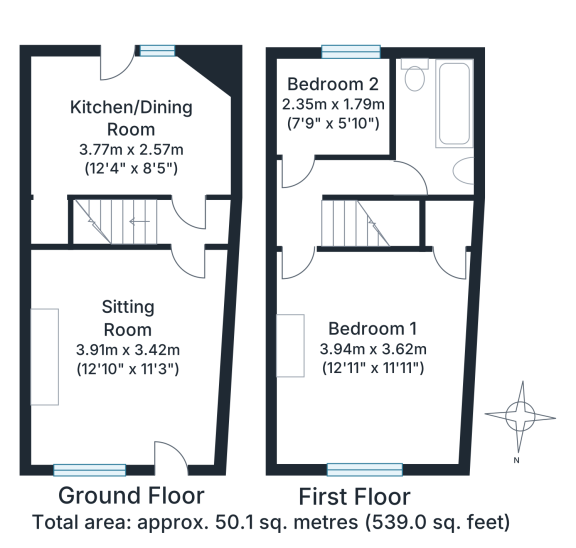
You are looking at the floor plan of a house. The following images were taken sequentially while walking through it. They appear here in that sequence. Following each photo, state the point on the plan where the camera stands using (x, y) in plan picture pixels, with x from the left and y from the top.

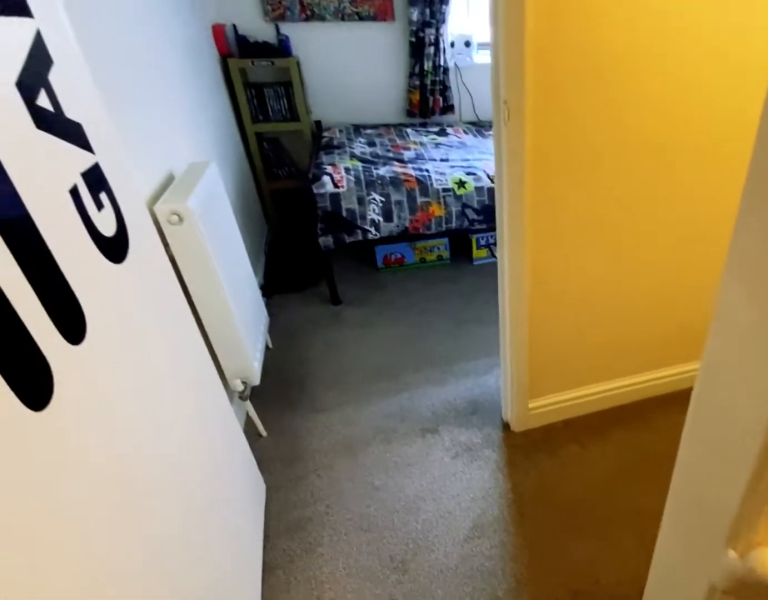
(302, 213)
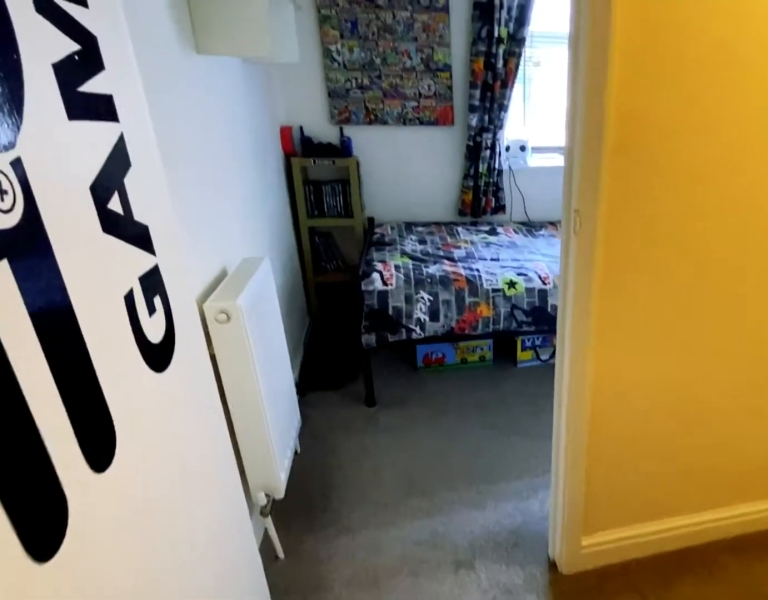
(296, 197)
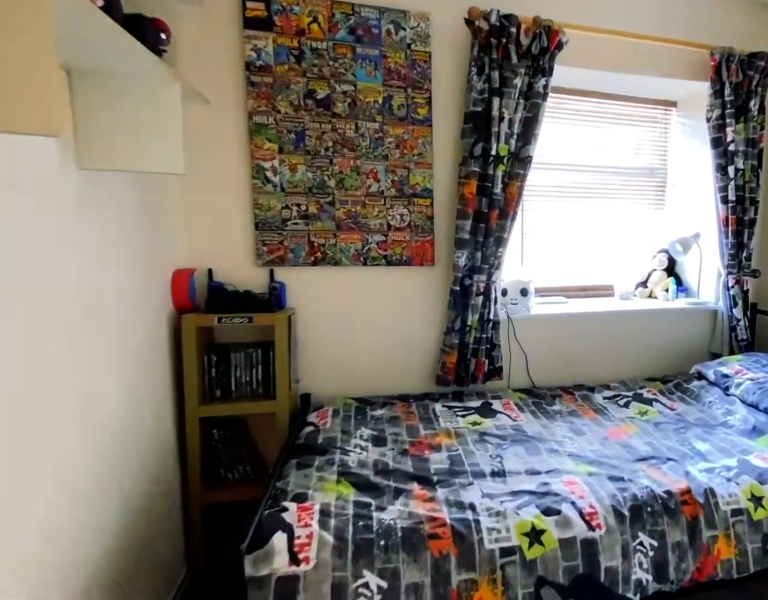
(299, 145)
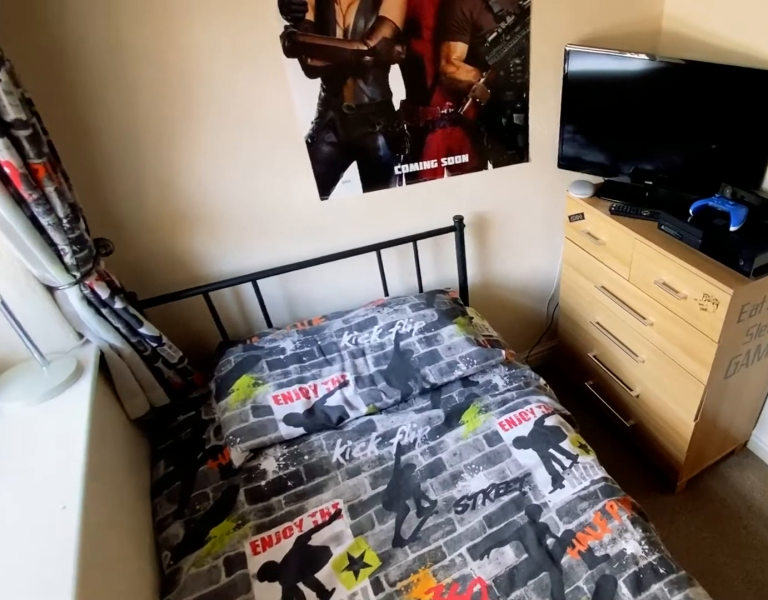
(299, 145)
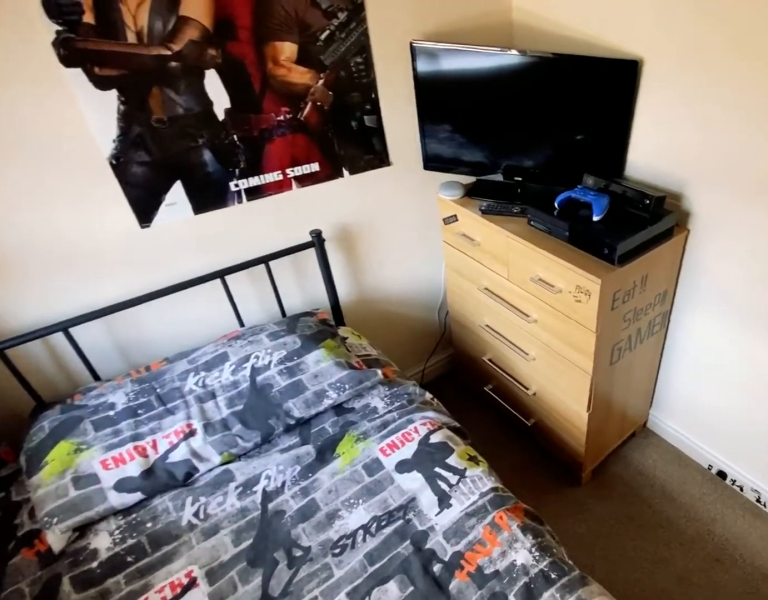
(299, 144)
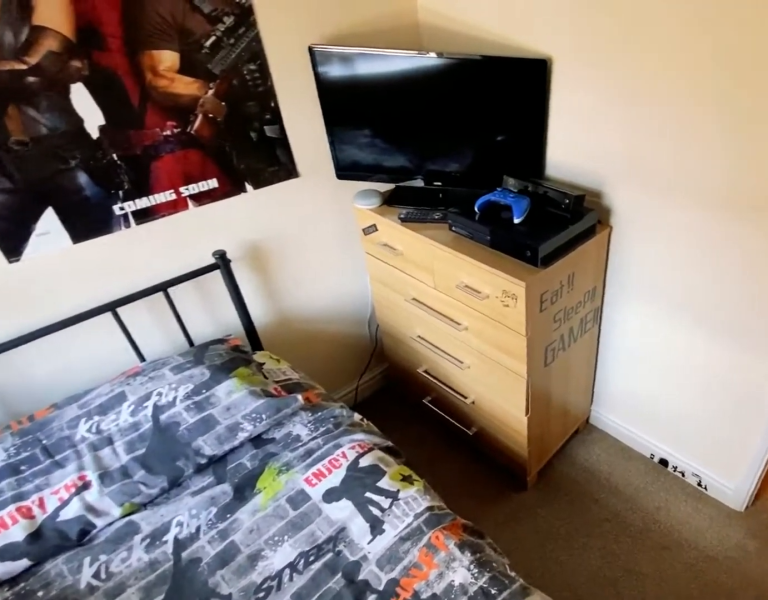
(299, 144)
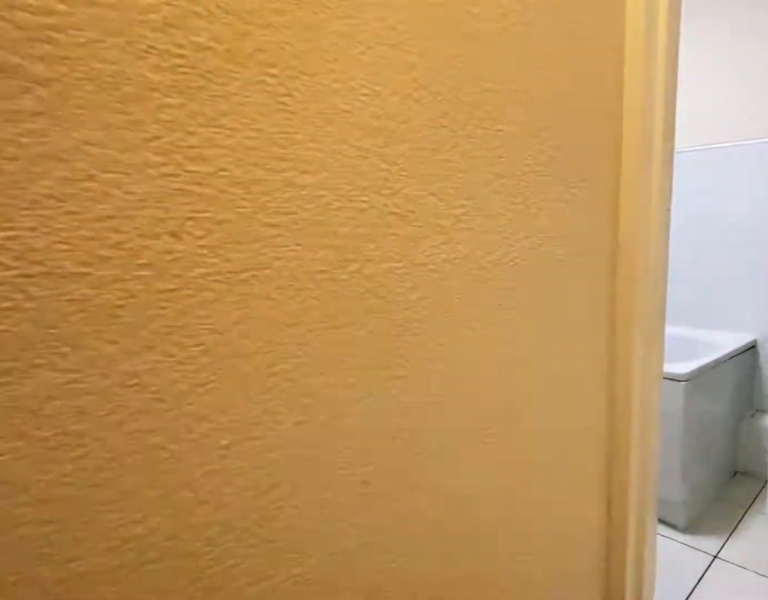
(375, 180)
